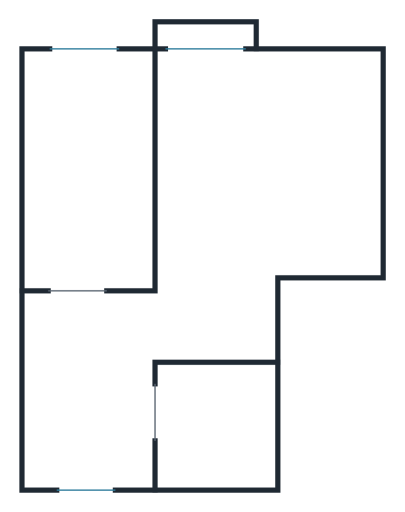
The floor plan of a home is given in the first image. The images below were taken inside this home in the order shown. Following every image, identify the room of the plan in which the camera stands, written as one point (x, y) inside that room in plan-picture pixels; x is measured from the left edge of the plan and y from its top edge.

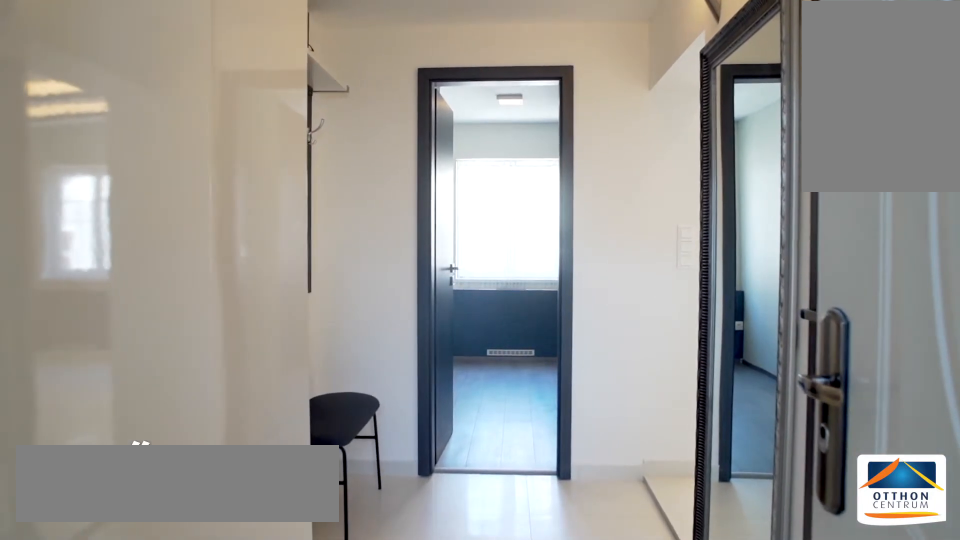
(86, 421)
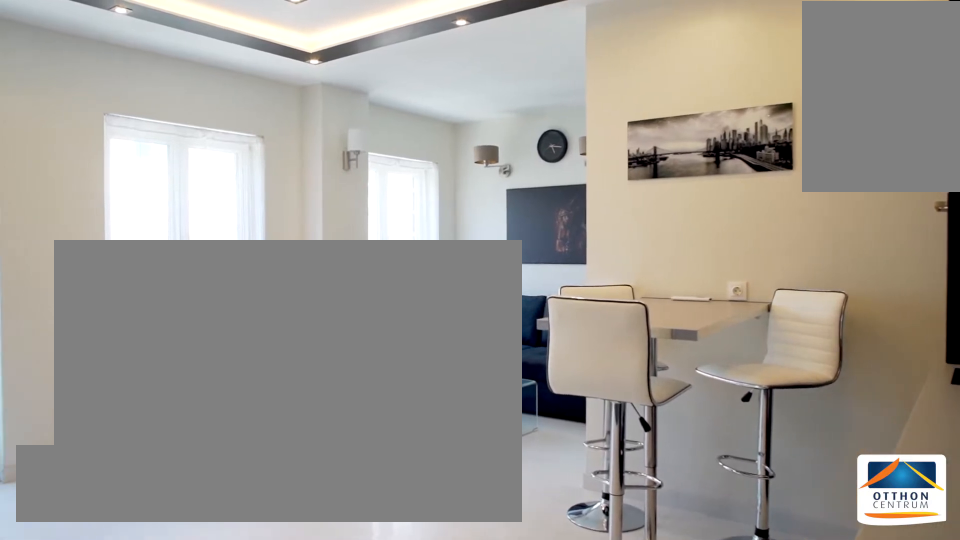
(244, 185)
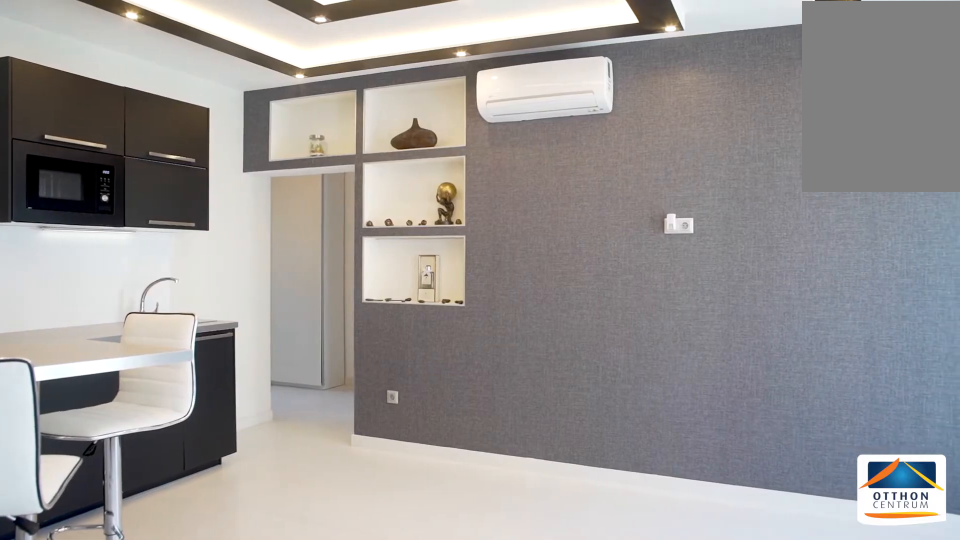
(244, 185)
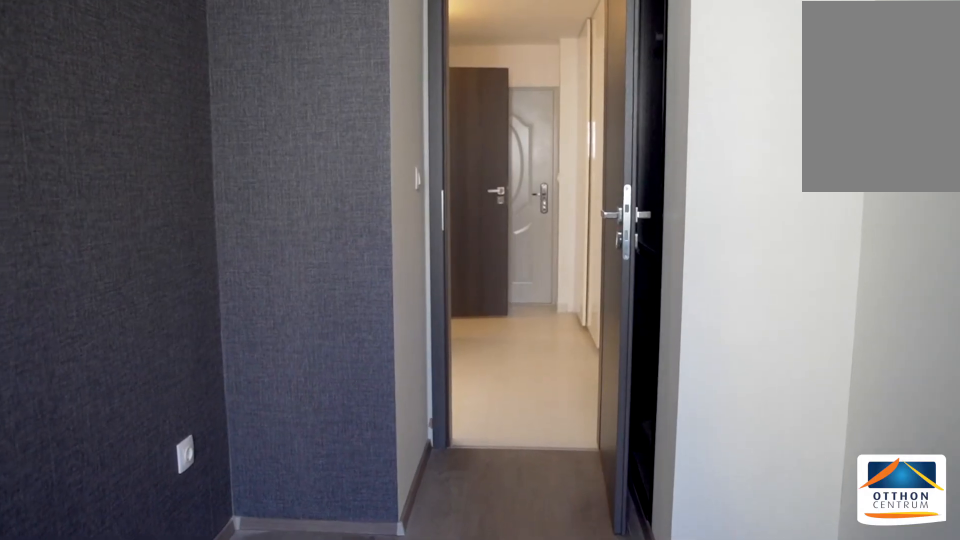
(87, 179)
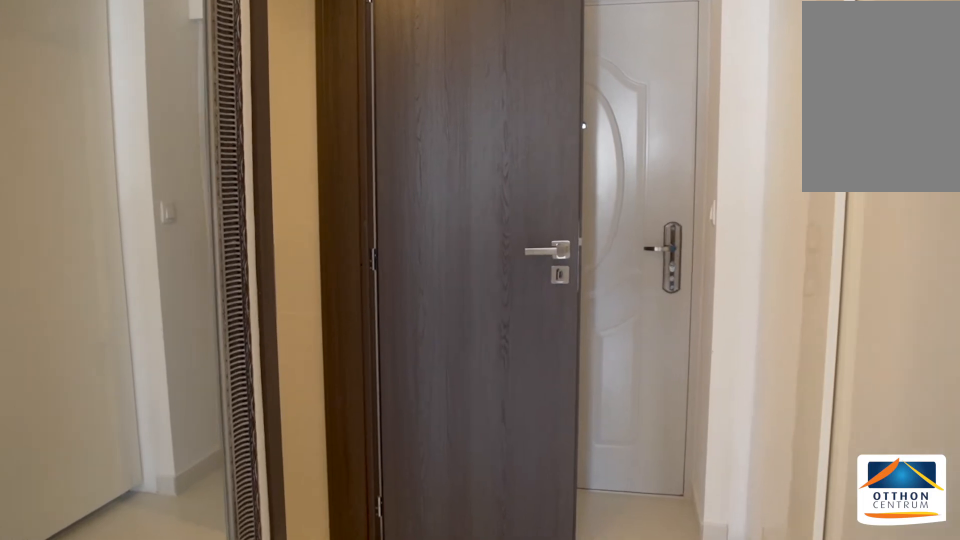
(88, 390)
